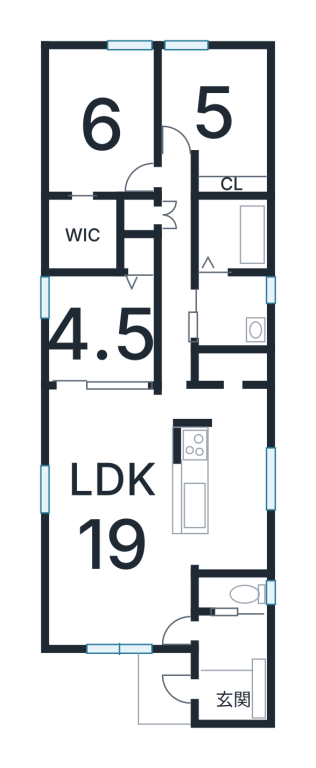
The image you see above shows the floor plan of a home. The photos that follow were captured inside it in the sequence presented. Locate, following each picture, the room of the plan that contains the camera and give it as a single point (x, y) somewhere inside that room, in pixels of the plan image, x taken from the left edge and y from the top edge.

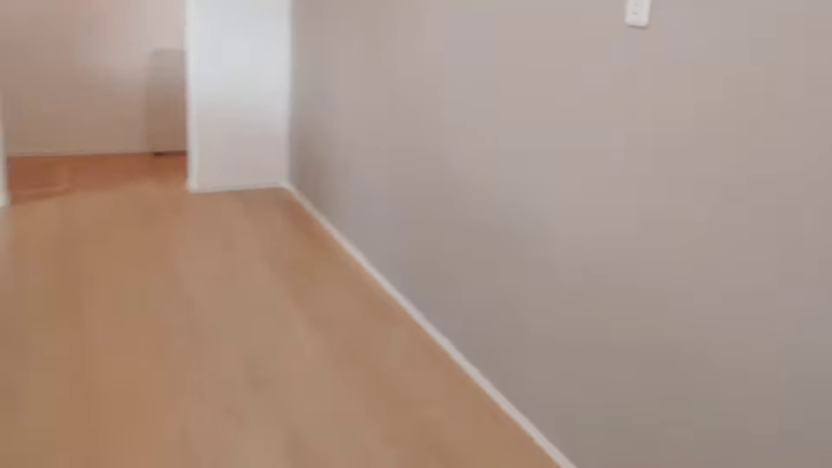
(238, 488)
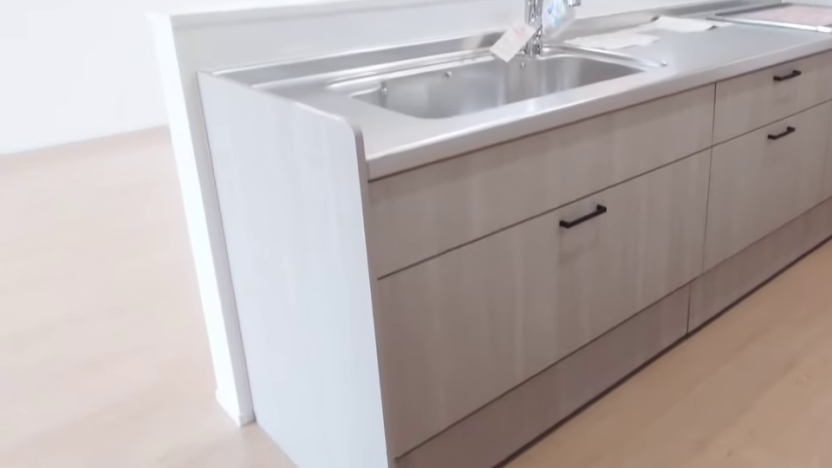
(238, 488)
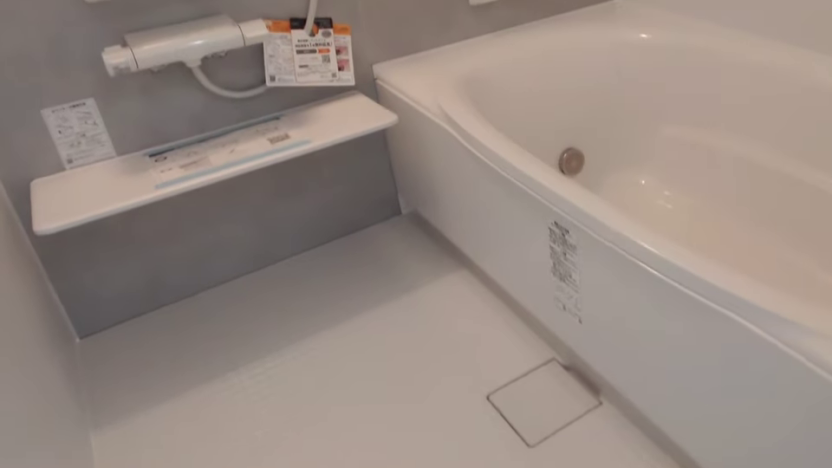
(226, 237)
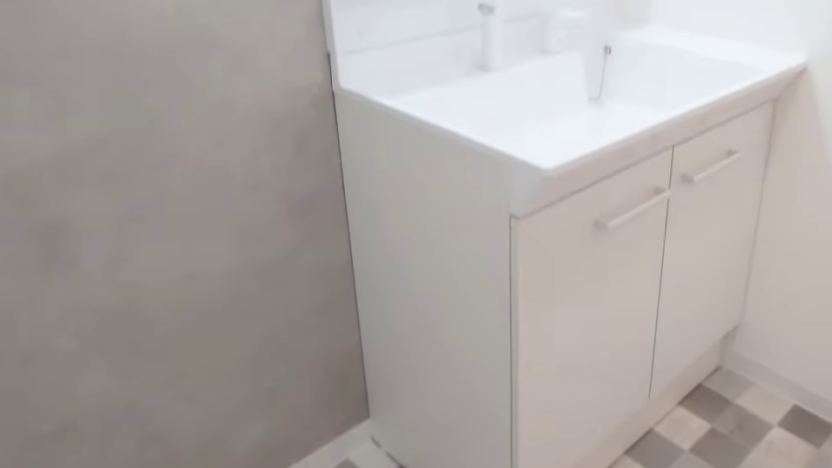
(230, 315)
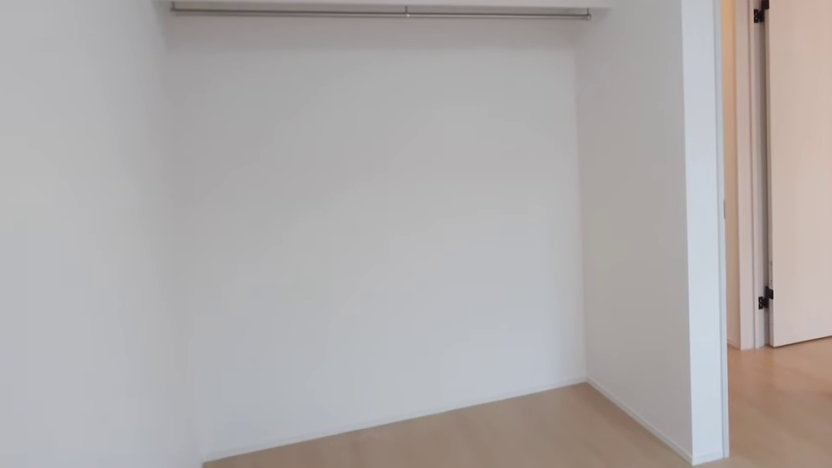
(205, 128)
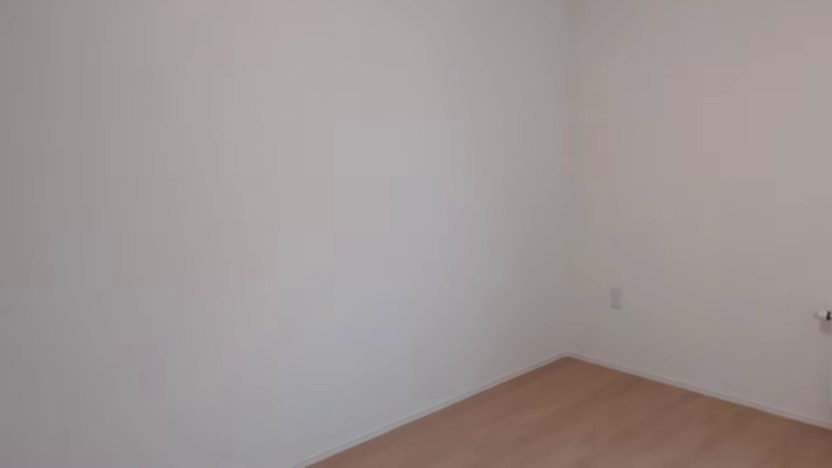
(96, 144)
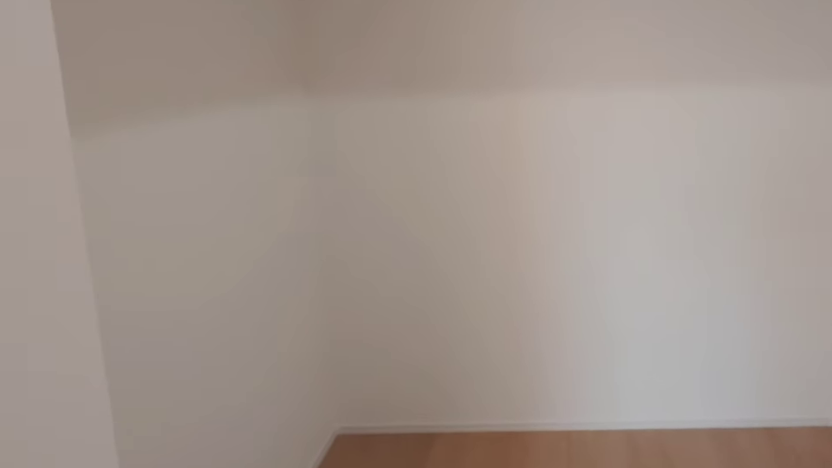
(96, 144)
